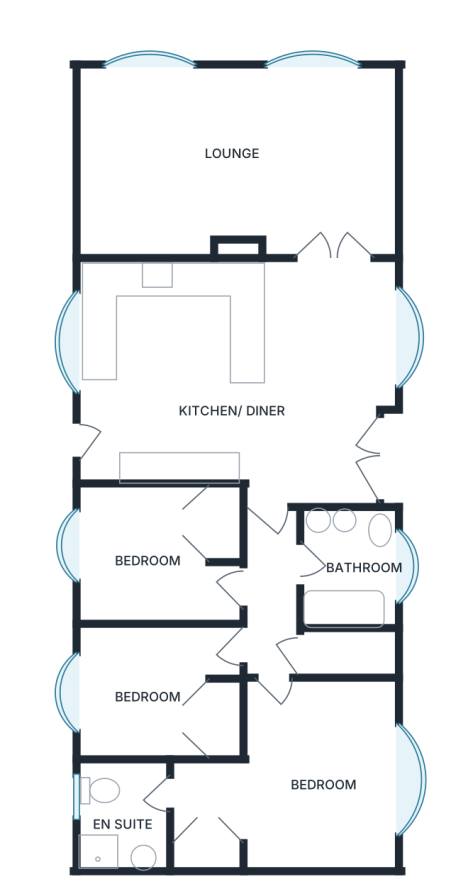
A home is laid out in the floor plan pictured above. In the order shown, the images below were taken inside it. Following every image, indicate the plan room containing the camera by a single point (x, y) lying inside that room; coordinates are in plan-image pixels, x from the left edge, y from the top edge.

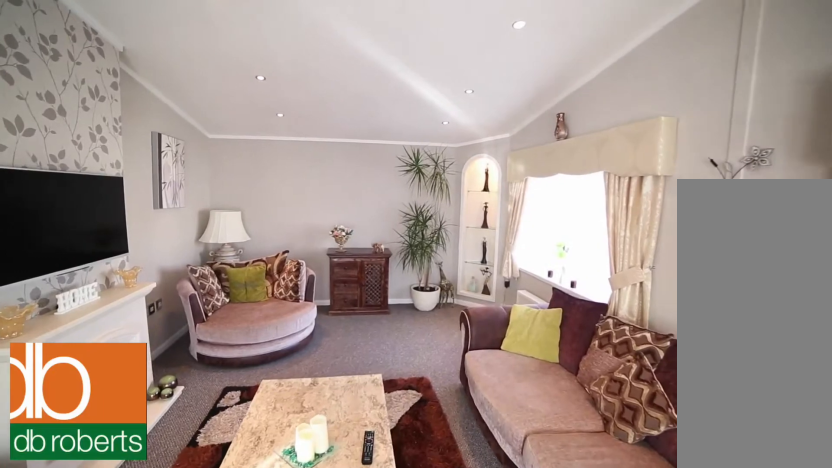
(239, 158)
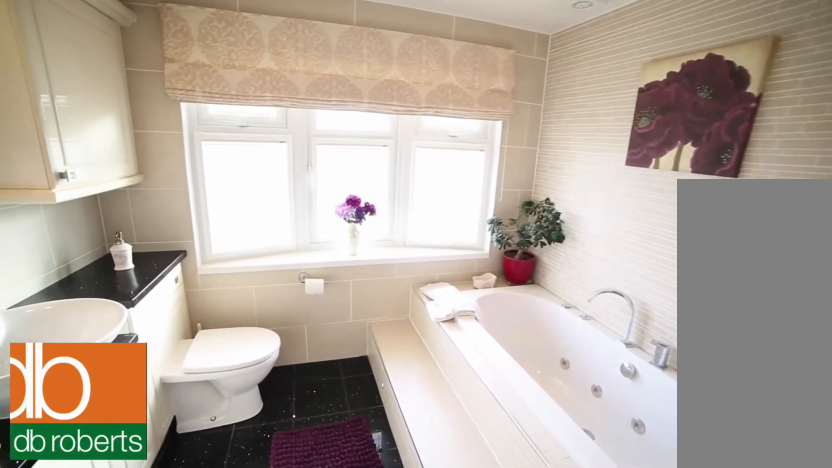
(356, 567)
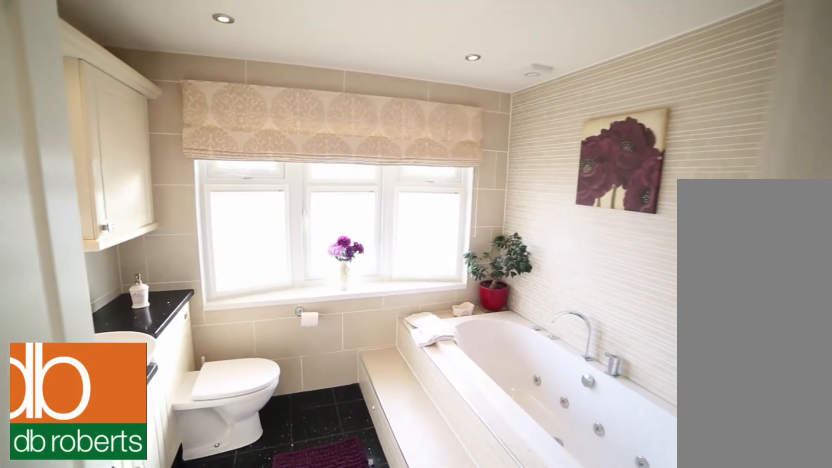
(356, 567)
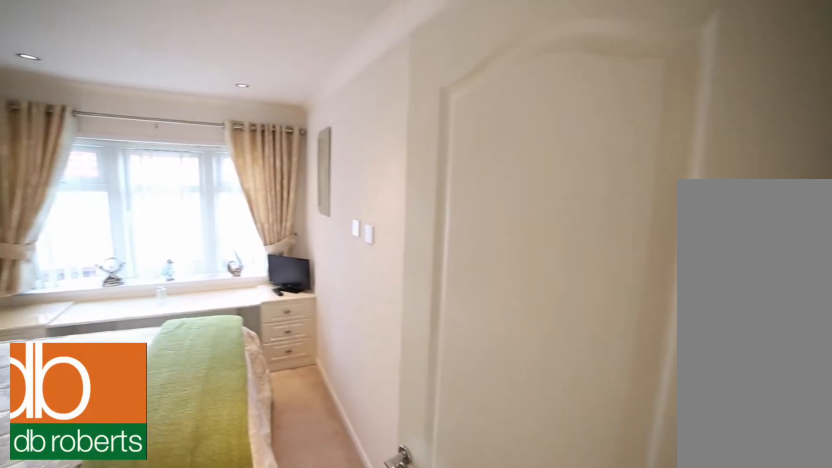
(270, 600)
